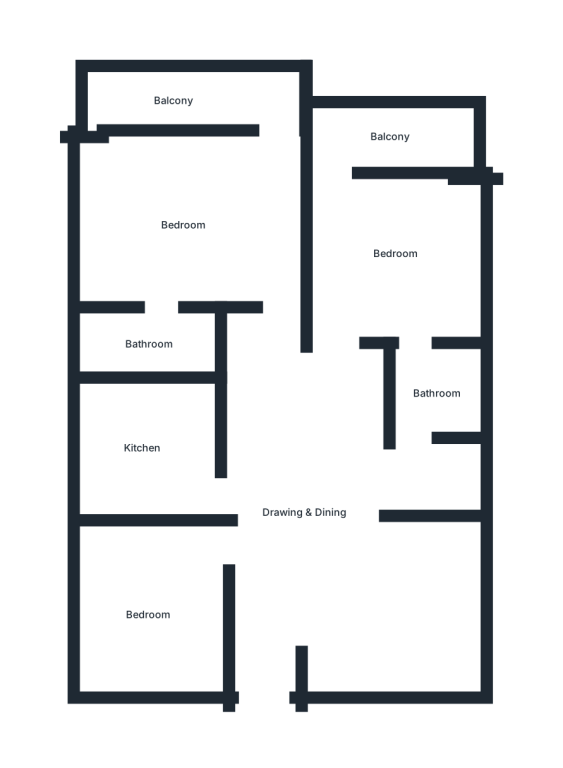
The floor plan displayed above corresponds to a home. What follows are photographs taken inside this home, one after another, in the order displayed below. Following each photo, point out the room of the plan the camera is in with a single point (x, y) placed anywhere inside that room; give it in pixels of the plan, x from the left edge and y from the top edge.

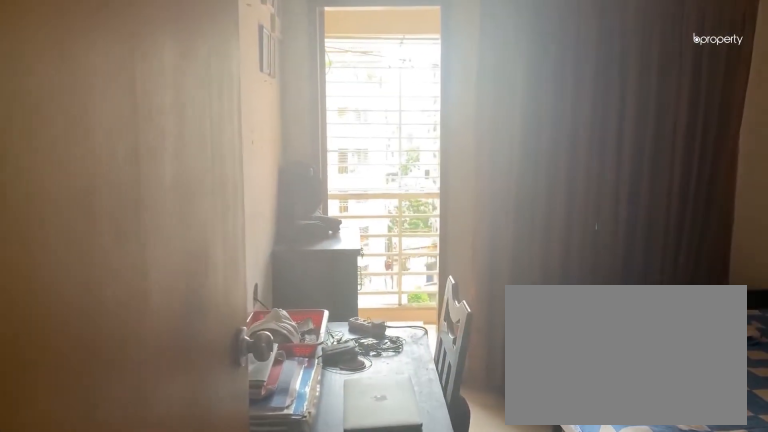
(343, 334)
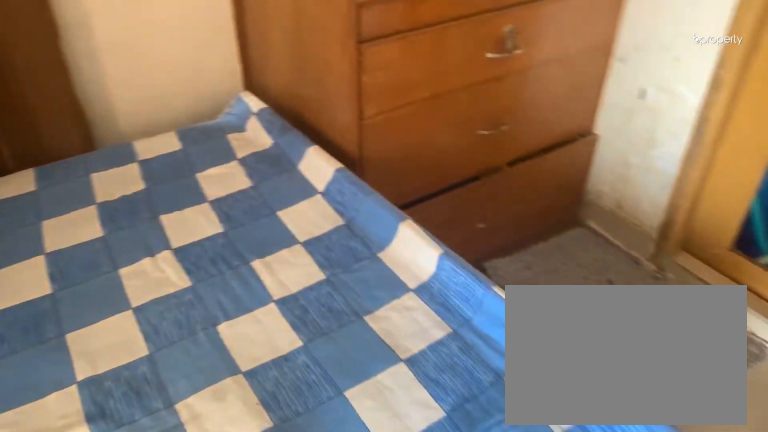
(397, 263)
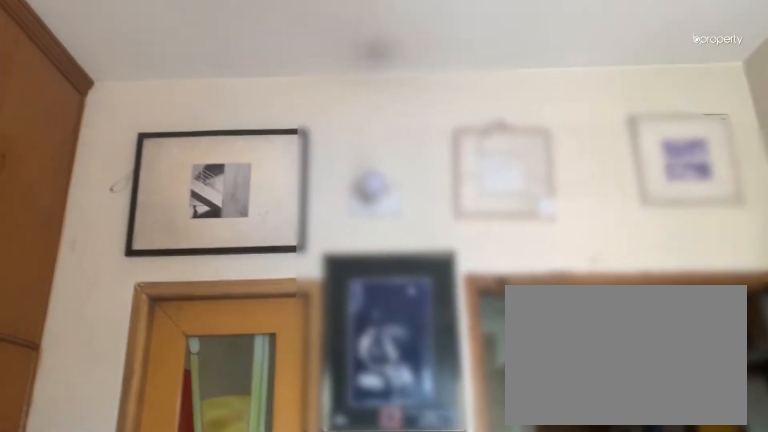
(397, 263)
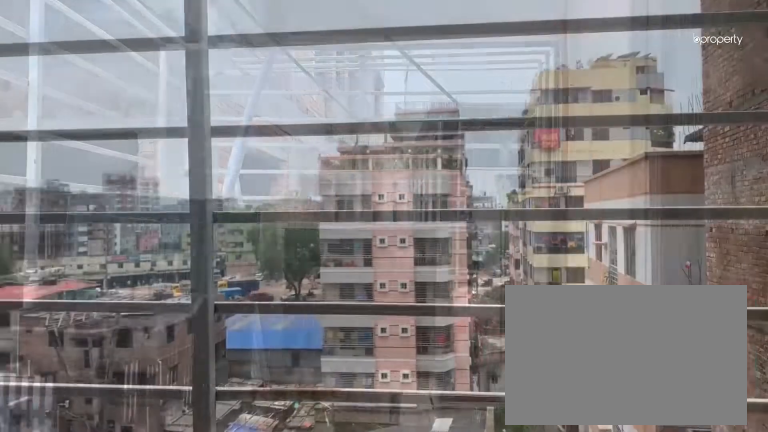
(386, 141)
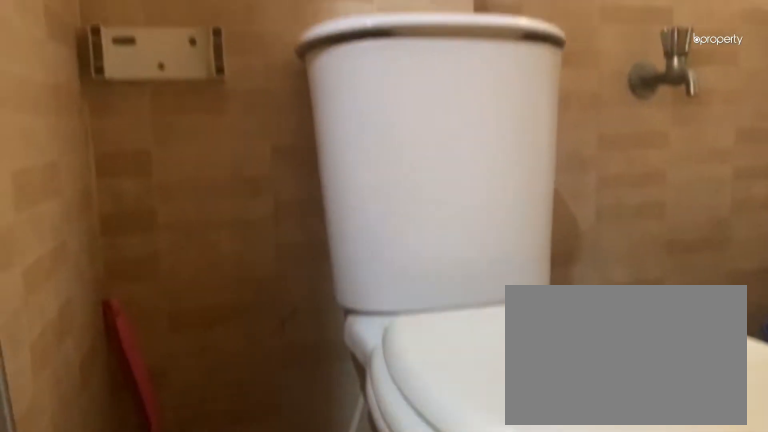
(436, 398)
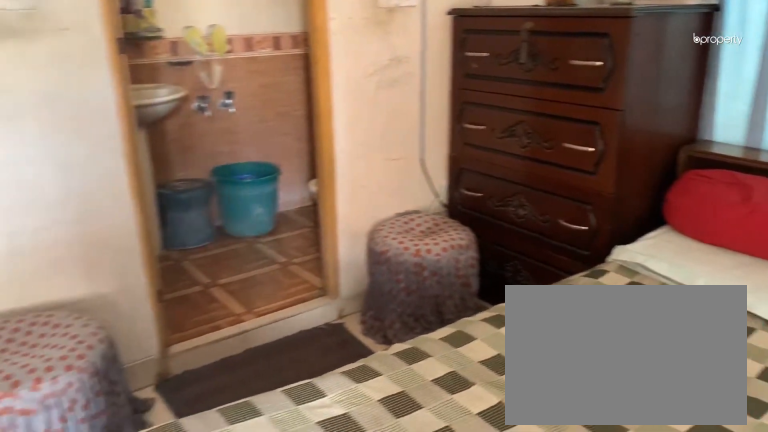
(189, 216)
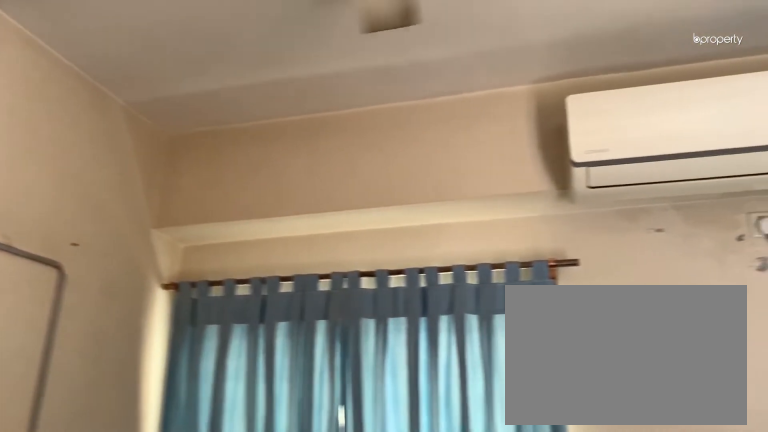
(189, 216)
